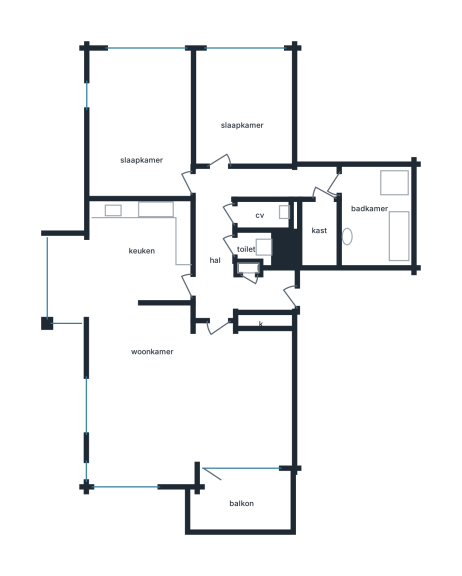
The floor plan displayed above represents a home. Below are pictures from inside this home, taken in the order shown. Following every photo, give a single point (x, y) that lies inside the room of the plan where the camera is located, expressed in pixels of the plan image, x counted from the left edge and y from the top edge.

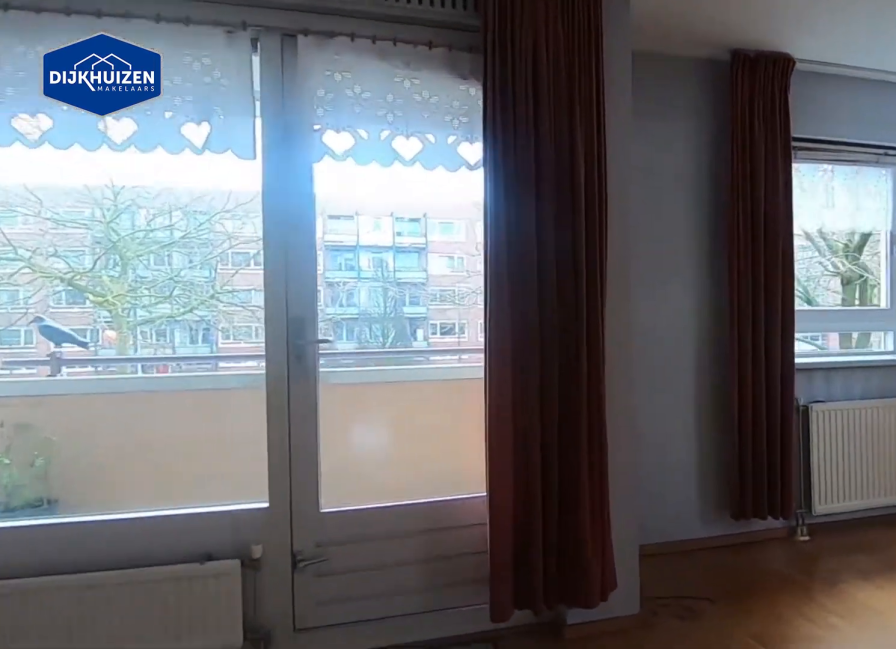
(139, 405)
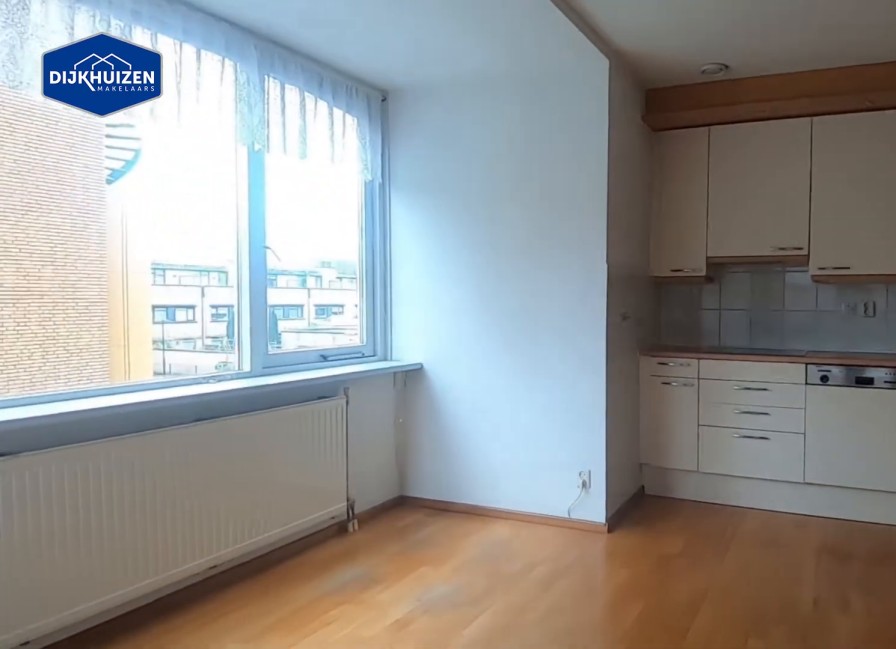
(139, 405)
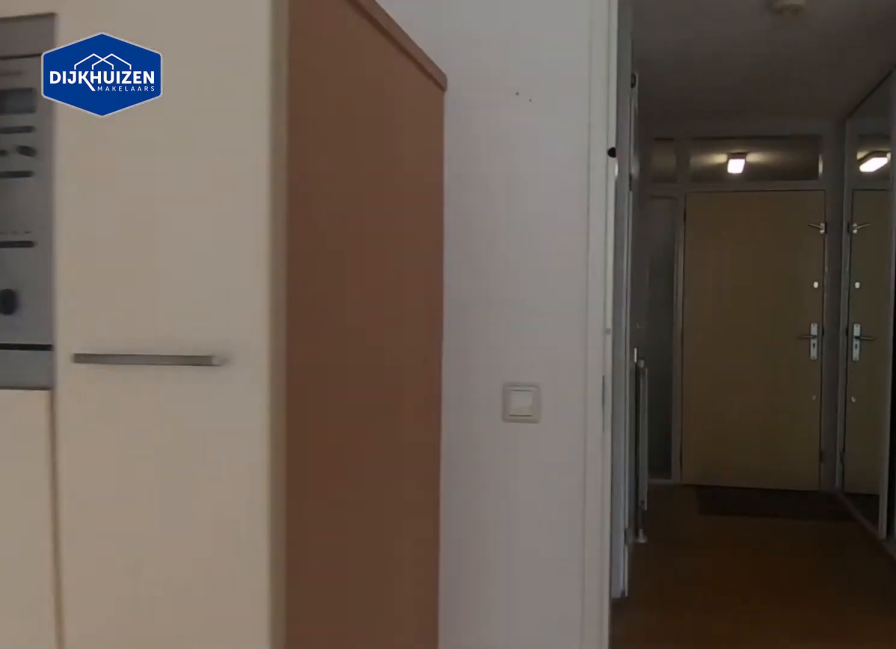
(182, 225)
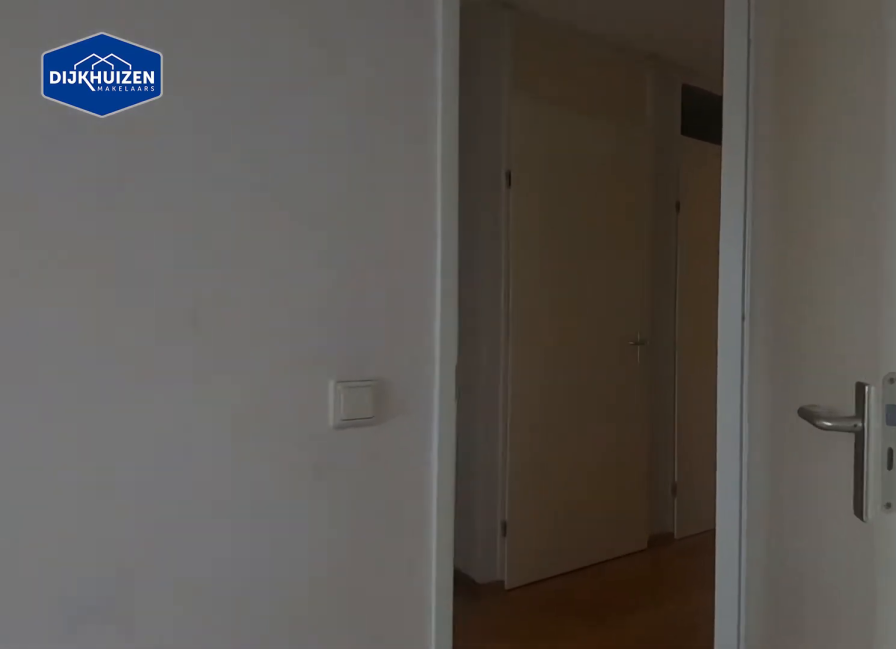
(143, 189)
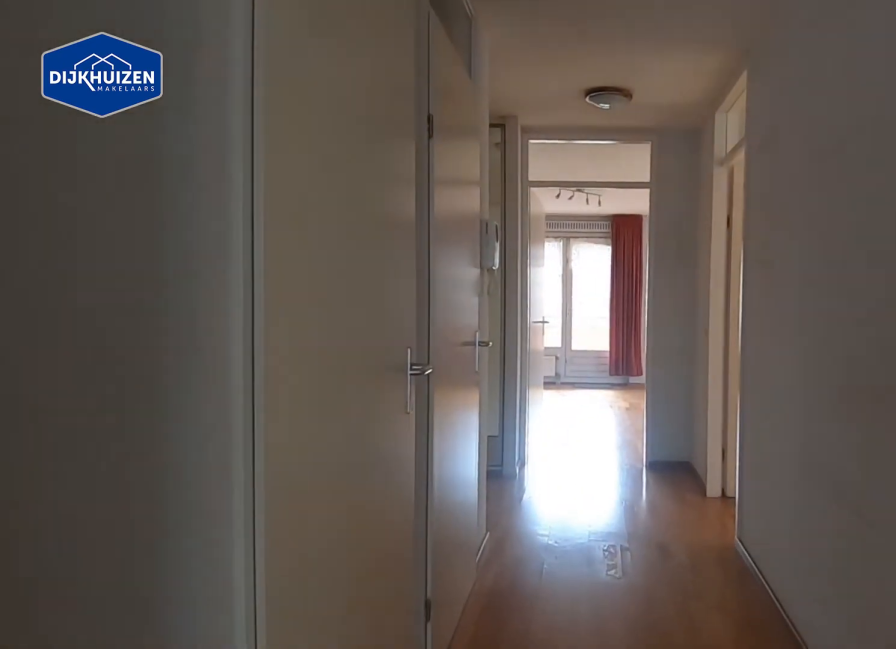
(265, 182)
